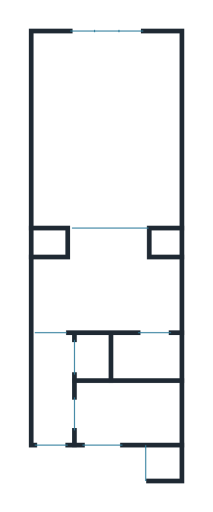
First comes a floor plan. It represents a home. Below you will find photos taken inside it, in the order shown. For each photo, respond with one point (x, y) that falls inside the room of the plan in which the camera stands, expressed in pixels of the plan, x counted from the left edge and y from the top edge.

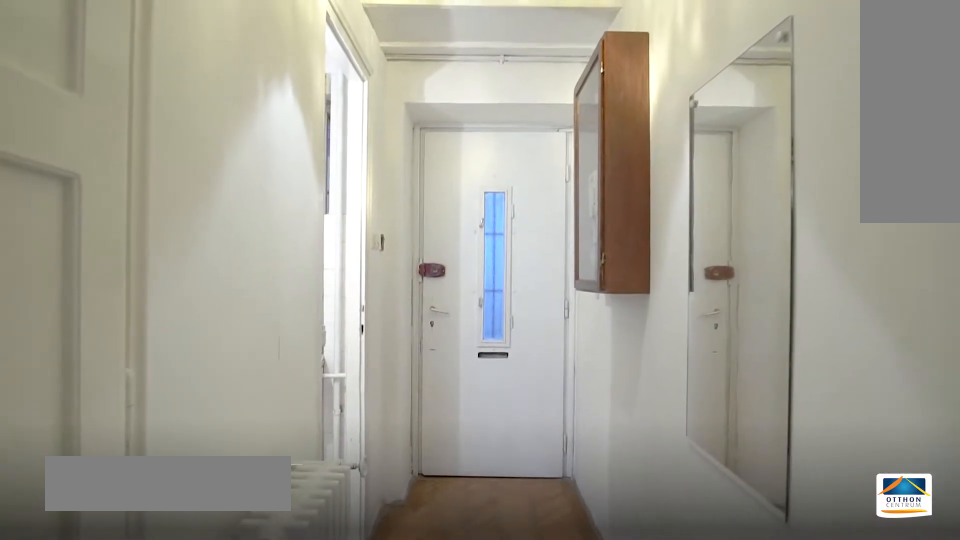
(52, 394)
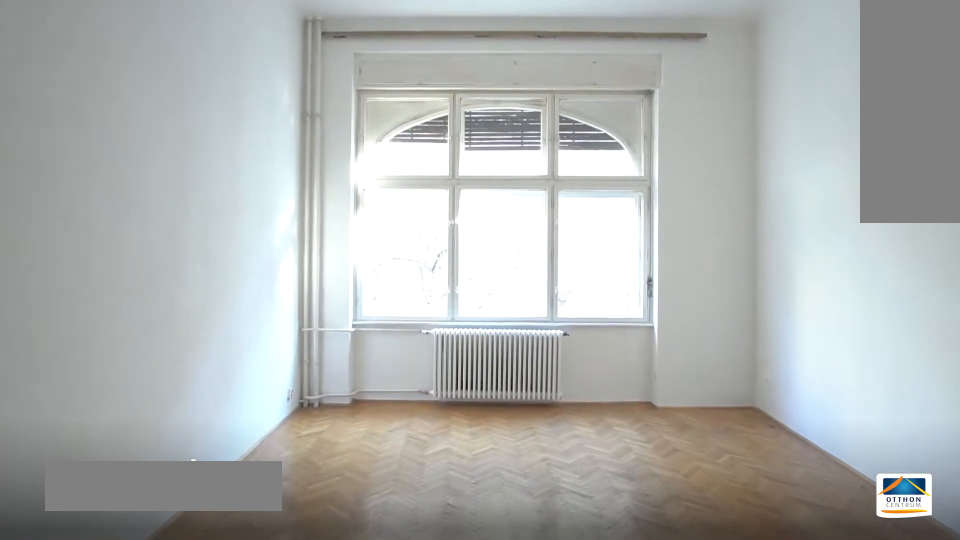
(110, 132)
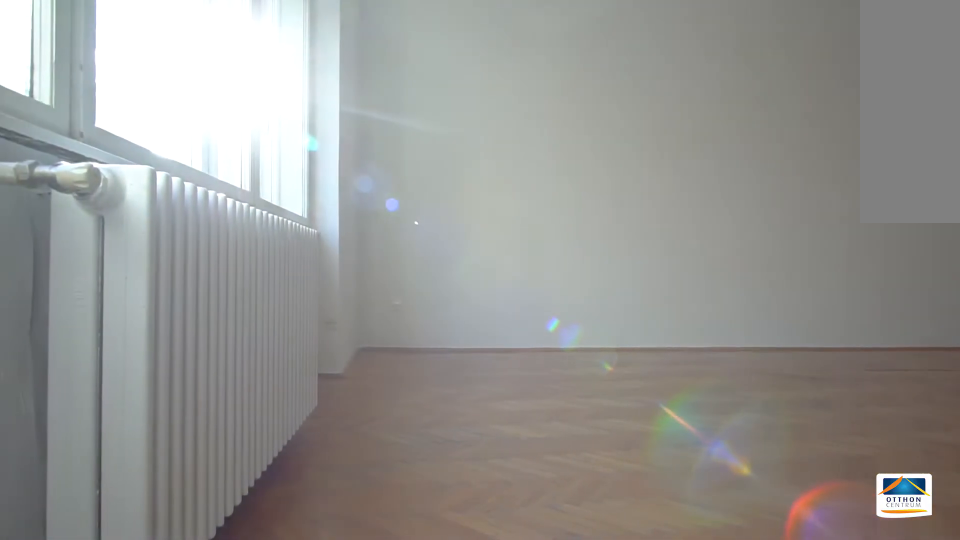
(110, 132)
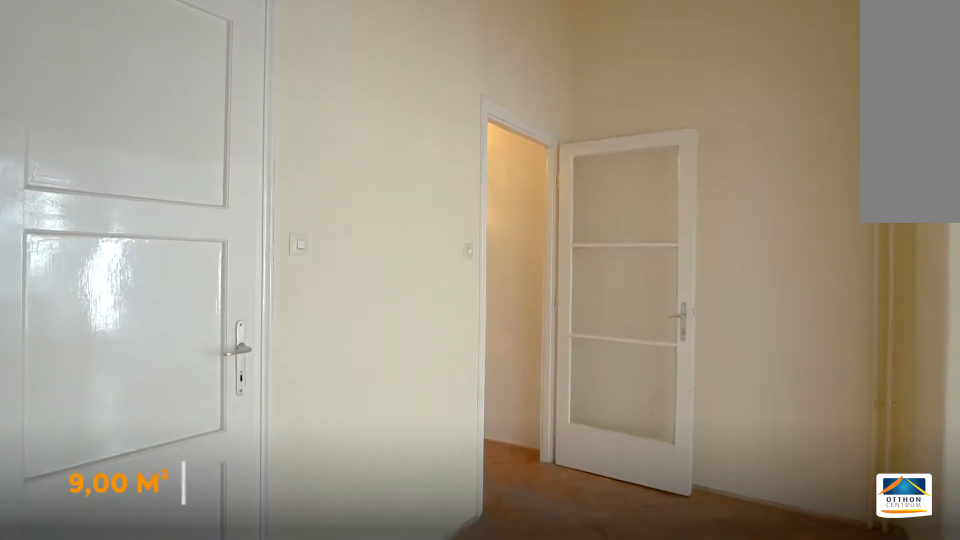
(110, 289)
